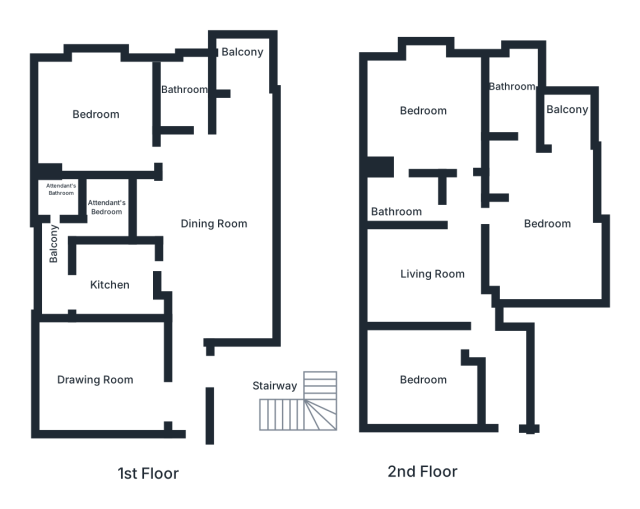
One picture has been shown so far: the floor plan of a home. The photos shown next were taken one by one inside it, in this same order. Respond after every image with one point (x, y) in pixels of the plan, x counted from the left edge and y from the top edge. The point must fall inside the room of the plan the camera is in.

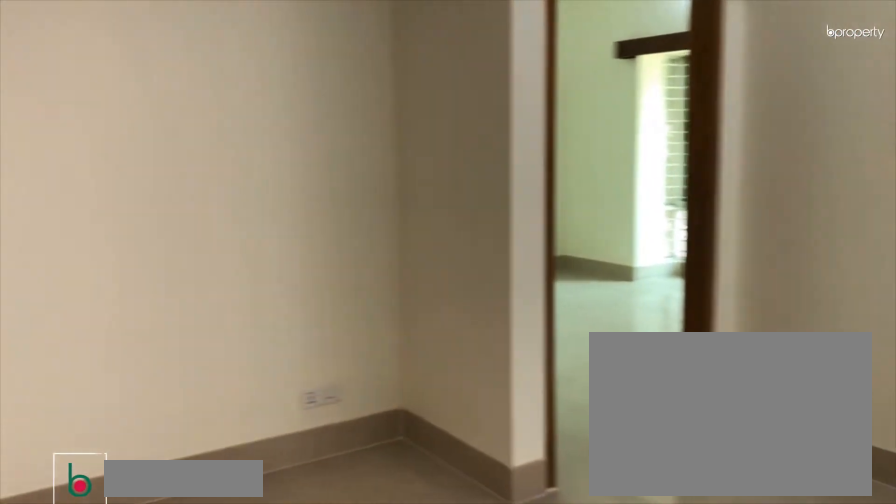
(215, 214)
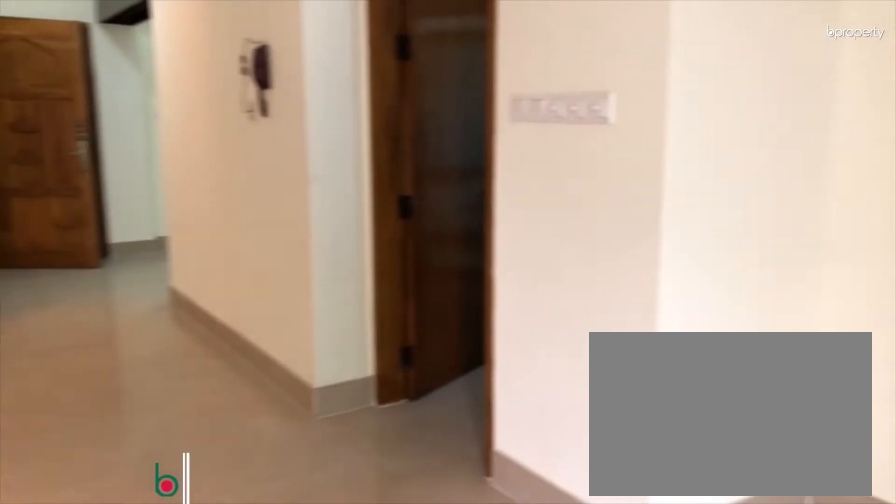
(215, 214)
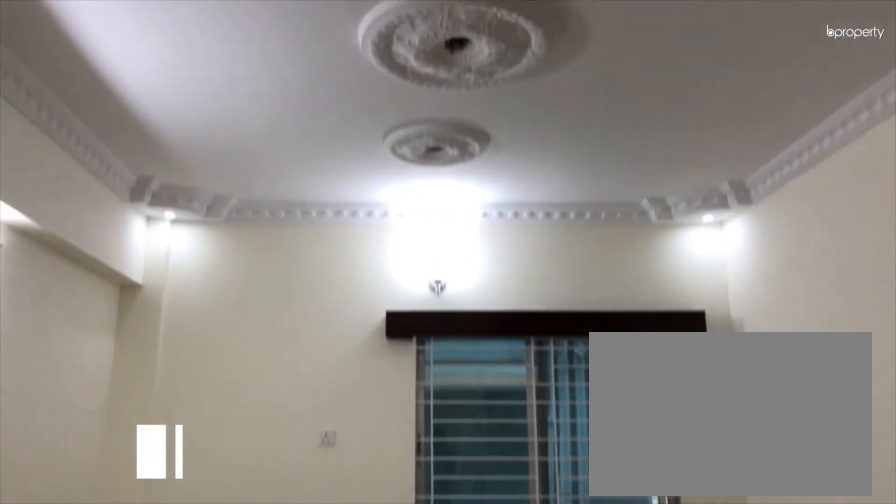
(99, 371)
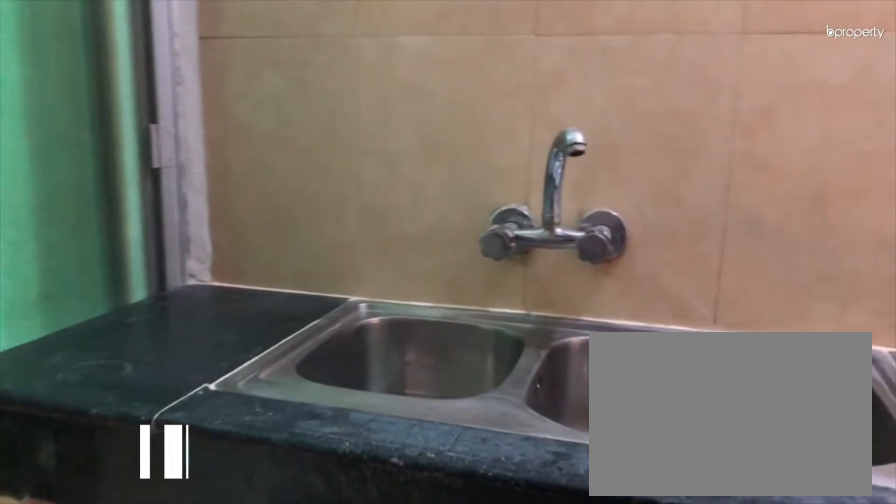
(109, 283)
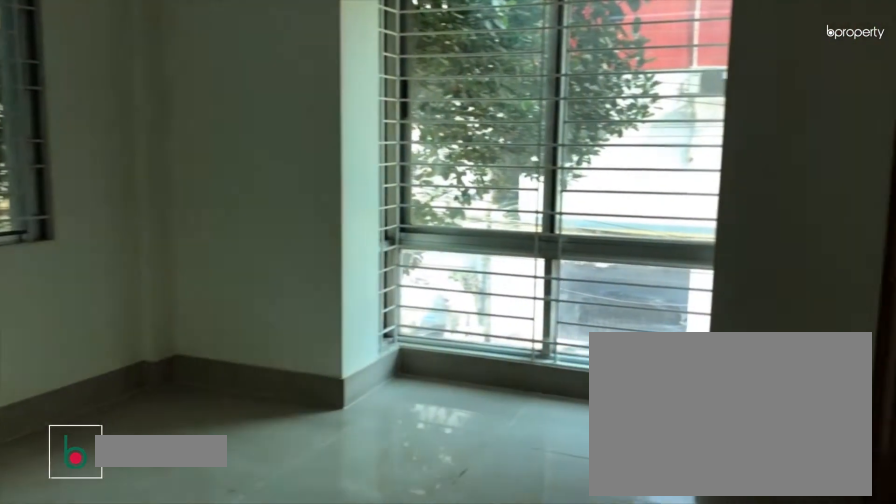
(99, 114)
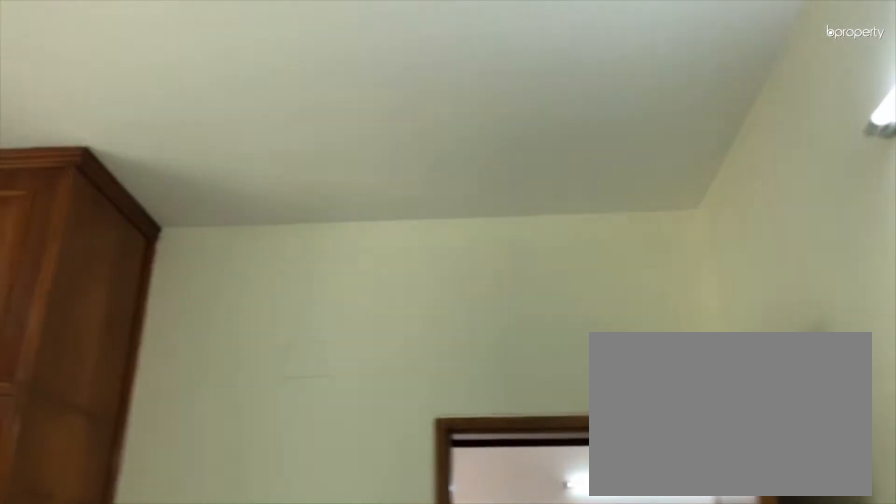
(99, 114)
